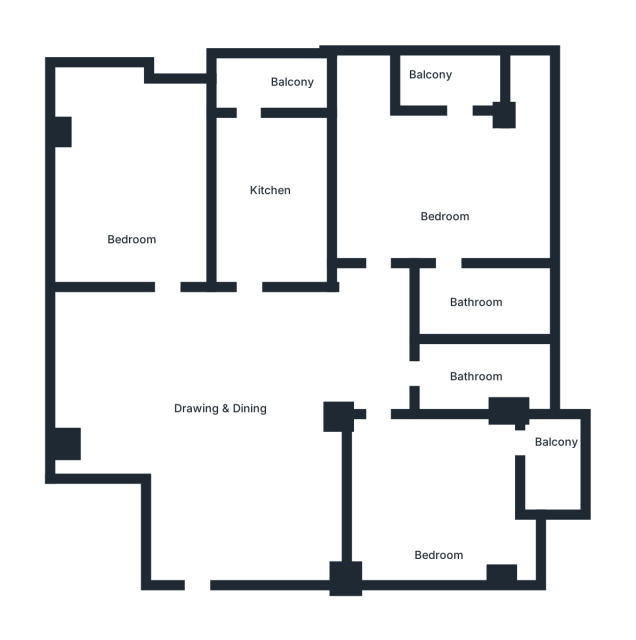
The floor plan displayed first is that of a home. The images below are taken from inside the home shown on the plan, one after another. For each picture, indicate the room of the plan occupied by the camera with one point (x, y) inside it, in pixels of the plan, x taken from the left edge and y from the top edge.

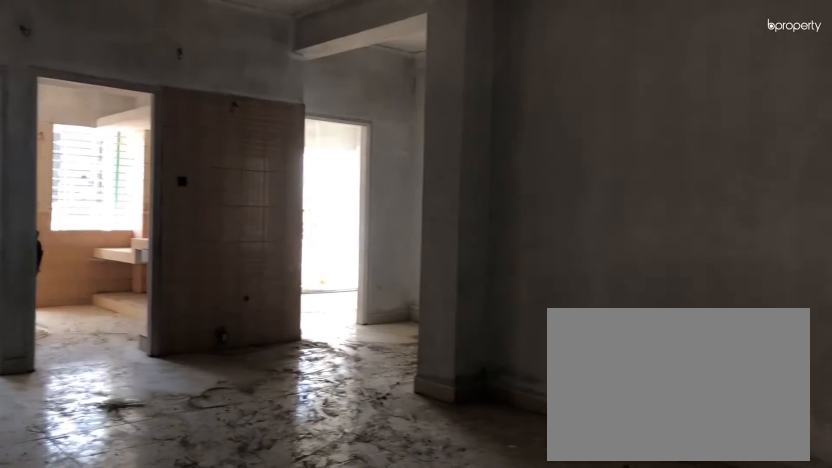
(235, 418)
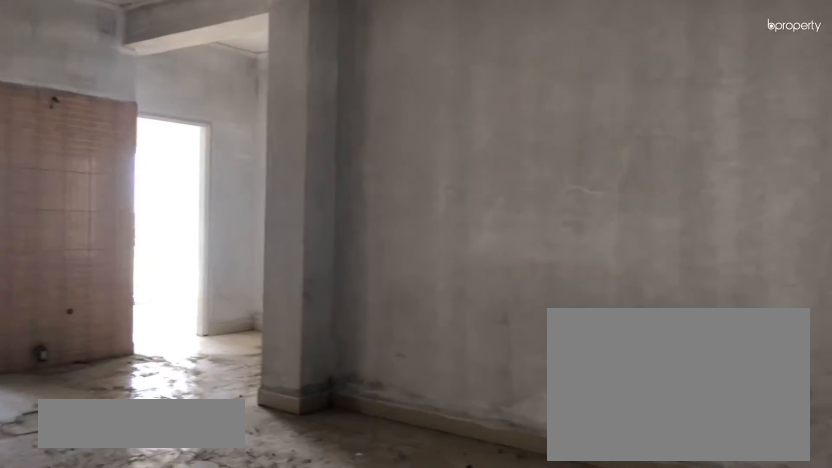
(235, 418)
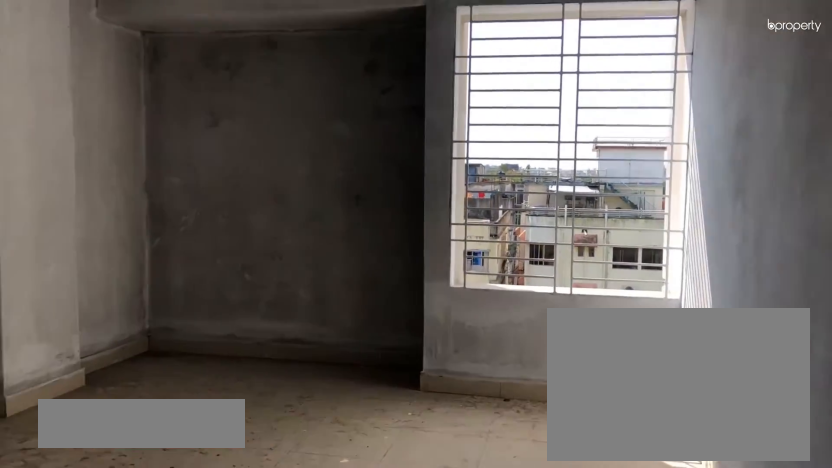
(126, 214)
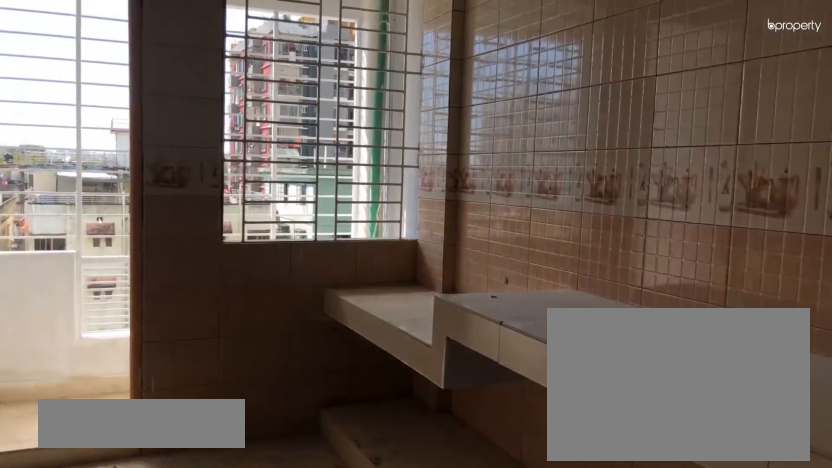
(272, 205)
